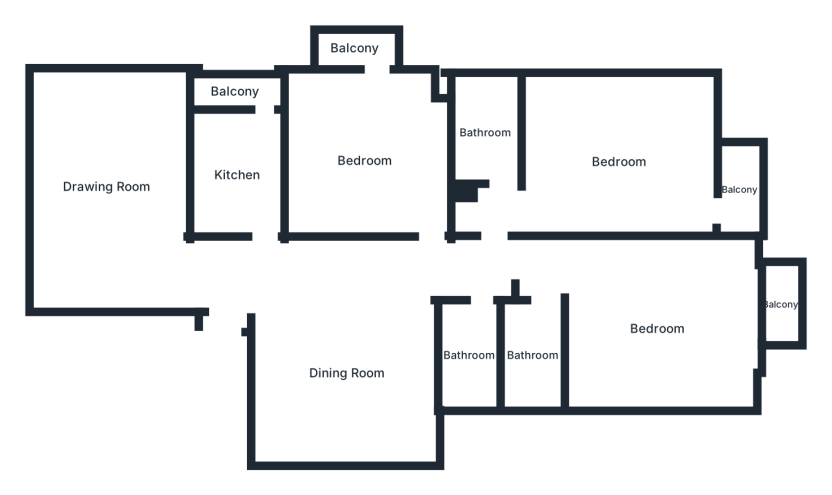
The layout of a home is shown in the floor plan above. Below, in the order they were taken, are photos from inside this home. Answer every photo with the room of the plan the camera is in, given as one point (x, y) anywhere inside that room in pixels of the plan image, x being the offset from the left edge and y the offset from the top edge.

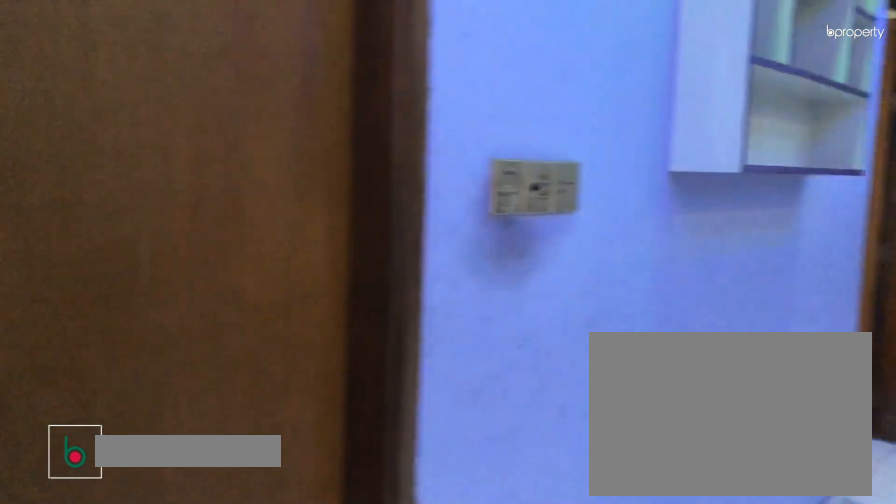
(346, 374)
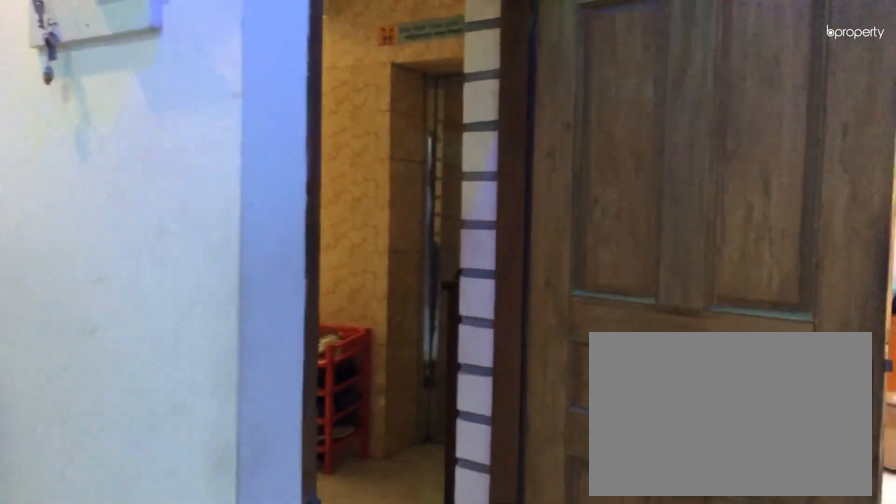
(346, 375)
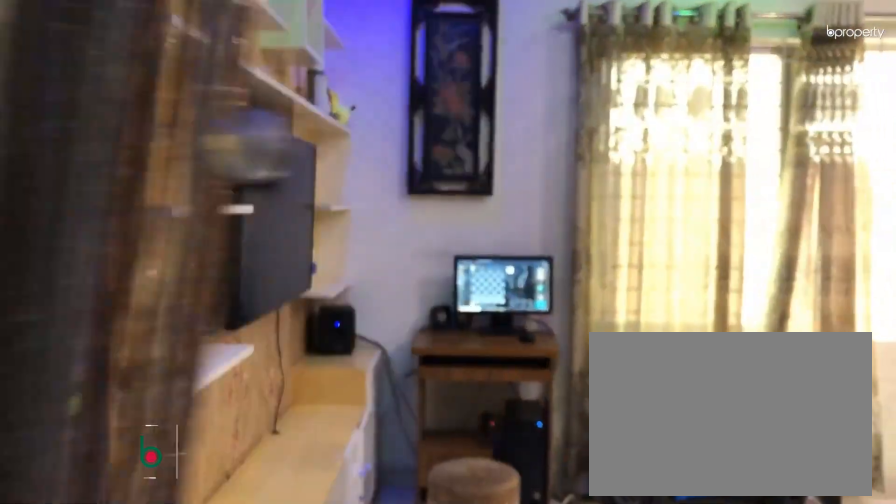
(105, 187)
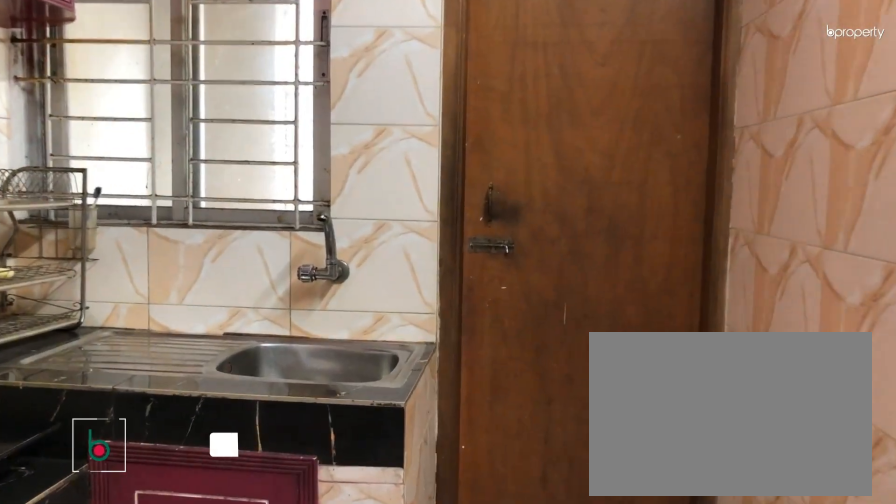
(239, 174)
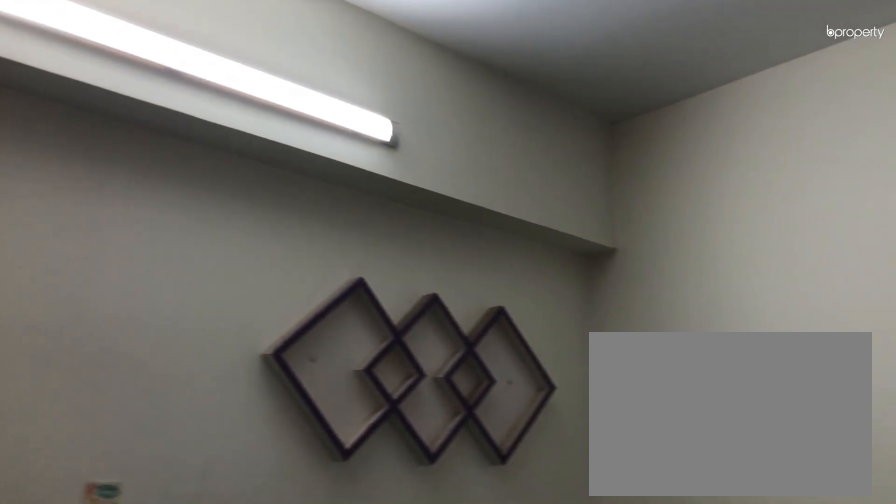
(365, 159)
